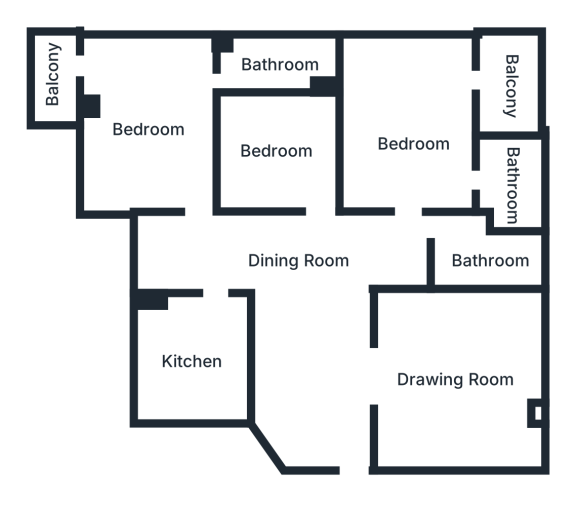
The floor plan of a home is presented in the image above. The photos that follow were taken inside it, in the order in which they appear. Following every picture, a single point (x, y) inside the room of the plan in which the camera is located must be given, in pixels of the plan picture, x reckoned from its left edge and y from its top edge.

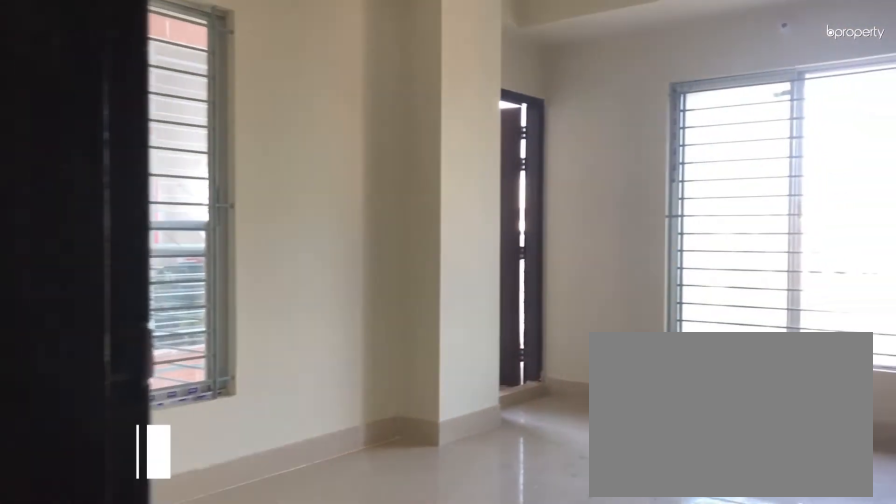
(150, 129)
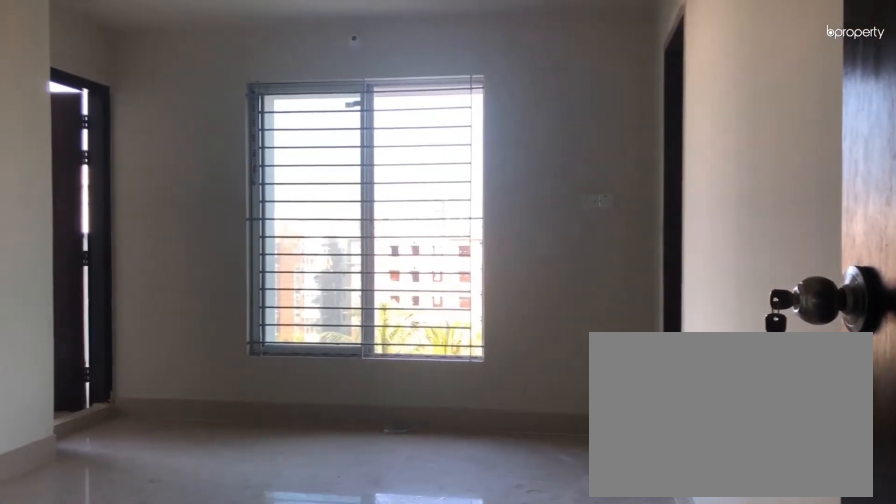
(150, 129)
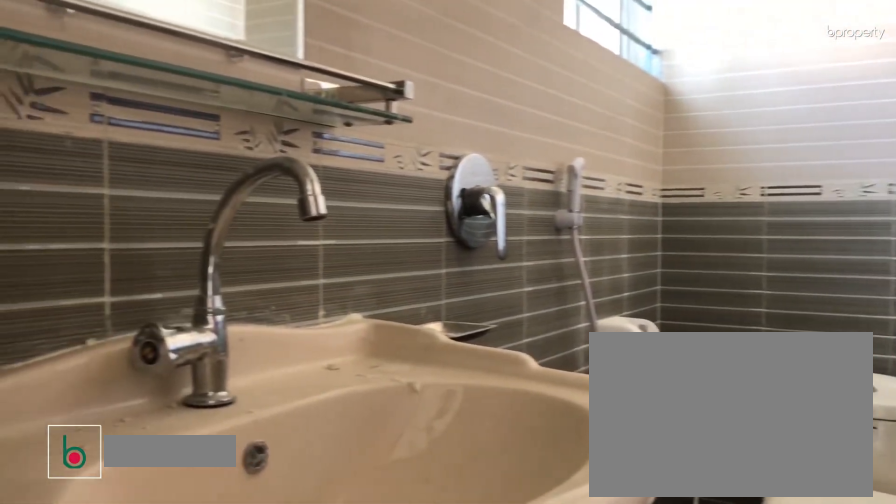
(279, 67)
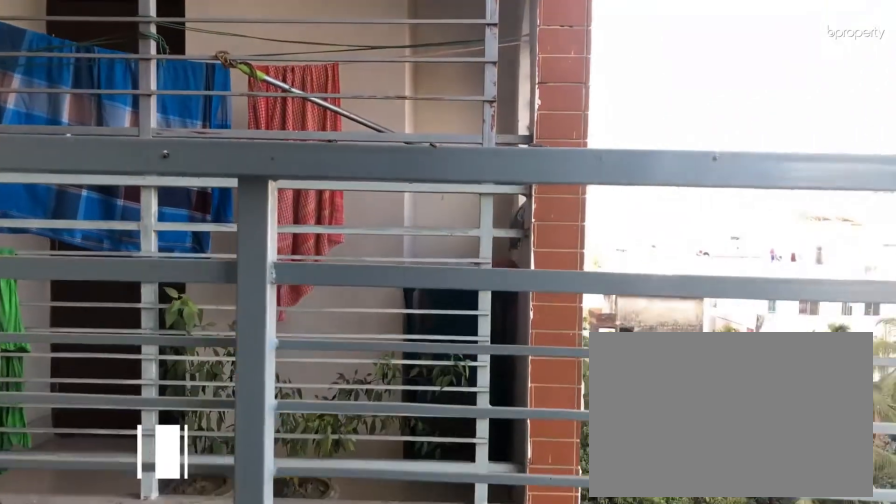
(52, 73)
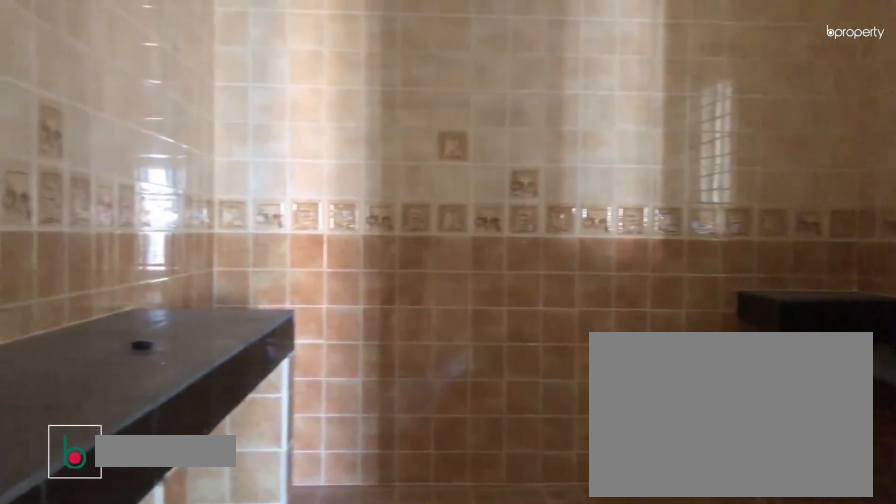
(193, 361)
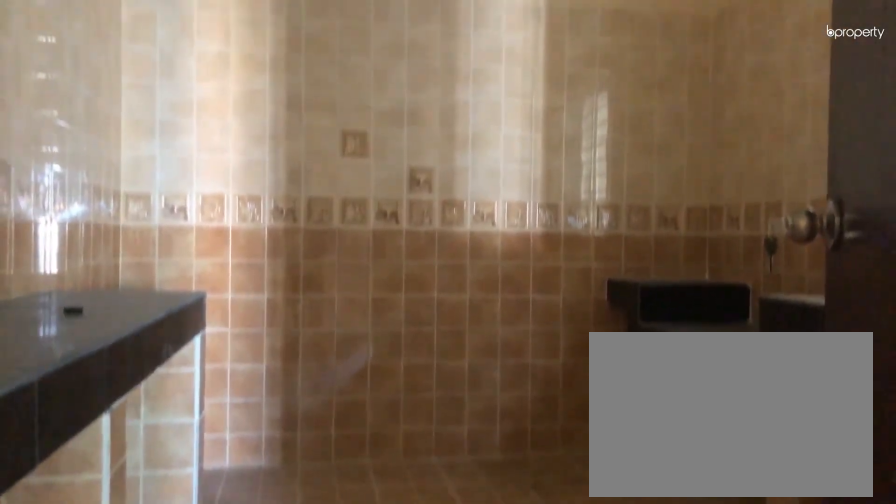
(193, 361)
